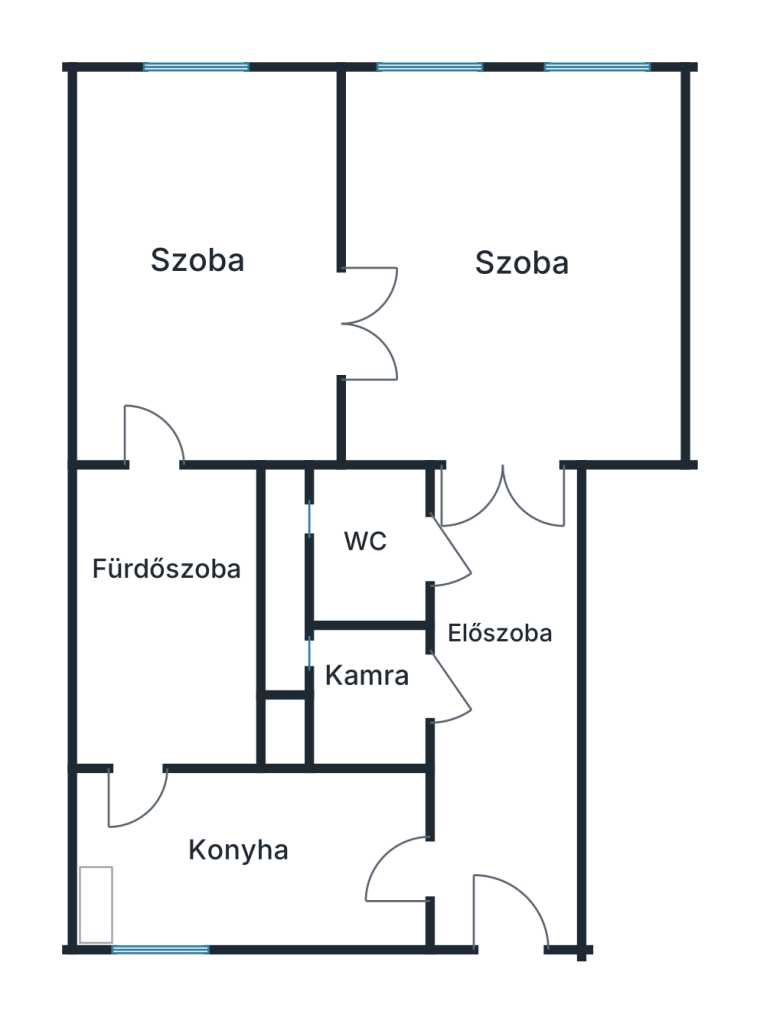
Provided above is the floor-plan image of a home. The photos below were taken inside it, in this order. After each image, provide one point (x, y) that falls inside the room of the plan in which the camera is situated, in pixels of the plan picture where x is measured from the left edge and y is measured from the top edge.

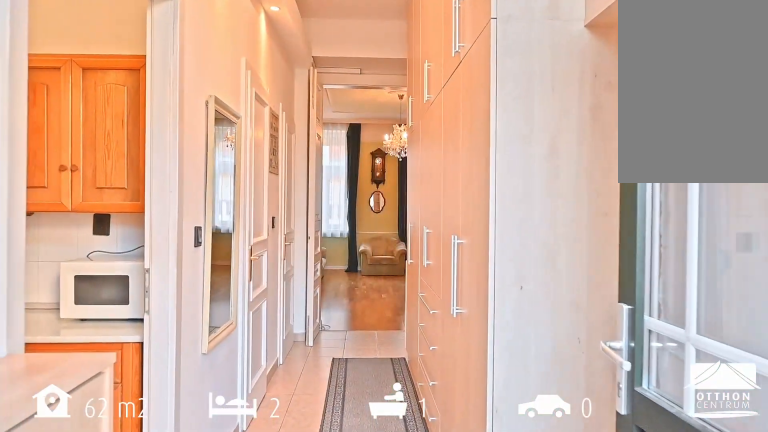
(504, 708)
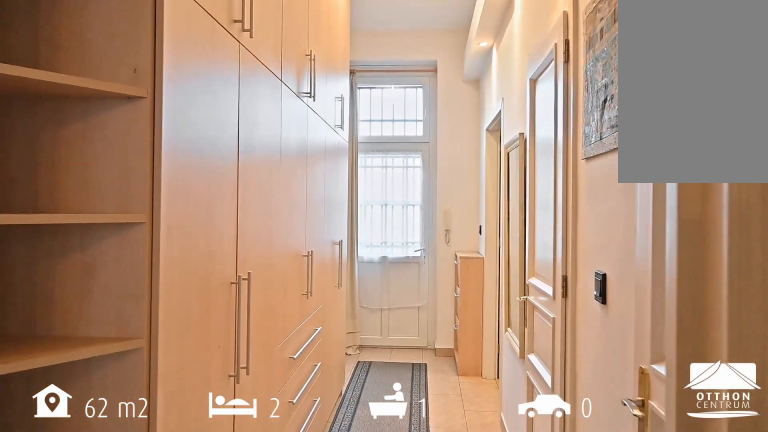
(503, 710)
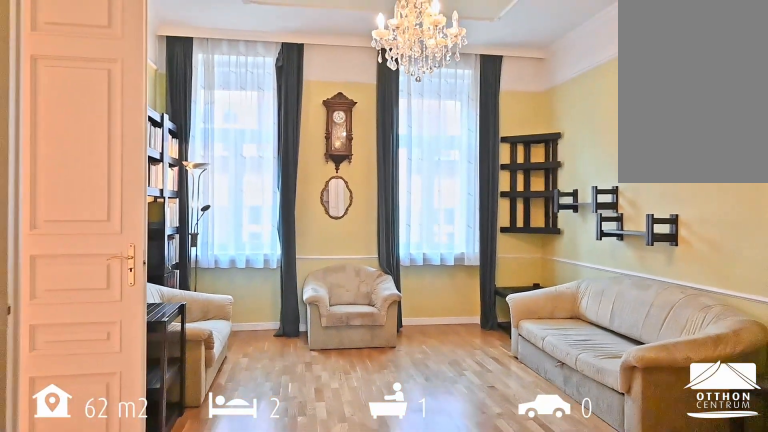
(509, 270)
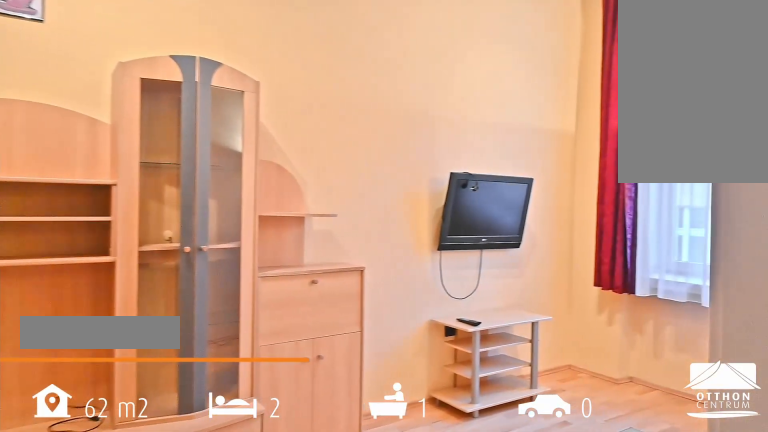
(208, 270)
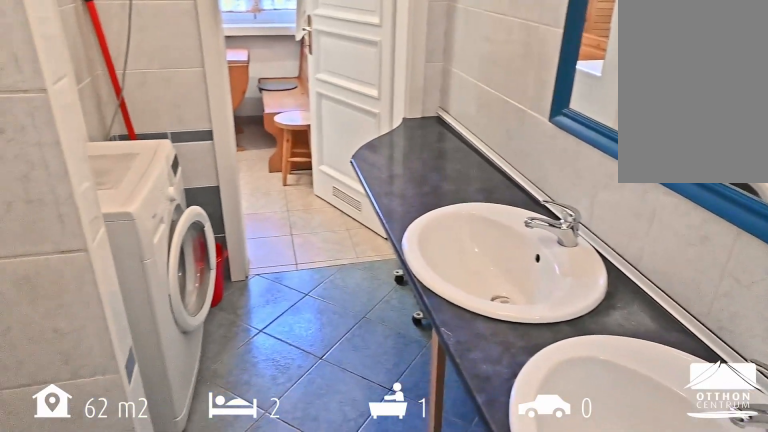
(169, 624)
